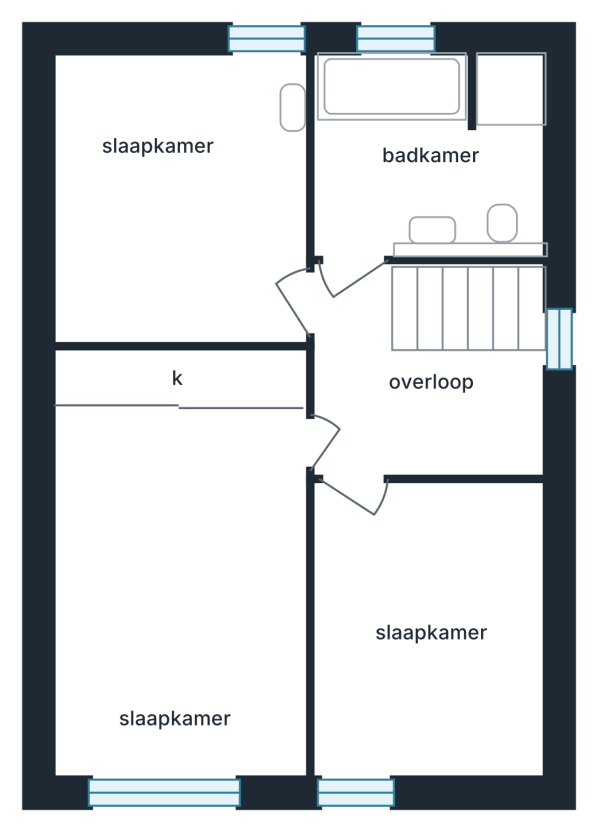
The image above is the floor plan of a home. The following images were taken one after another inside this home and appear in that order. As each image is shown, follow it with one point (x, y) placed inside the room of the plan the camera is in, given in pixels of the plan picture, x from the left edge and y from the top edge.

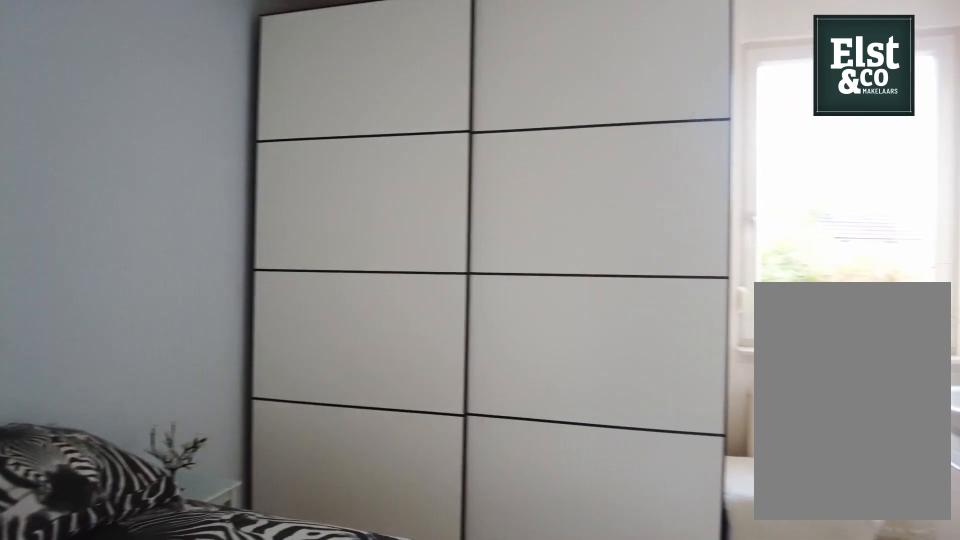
(175, 192)
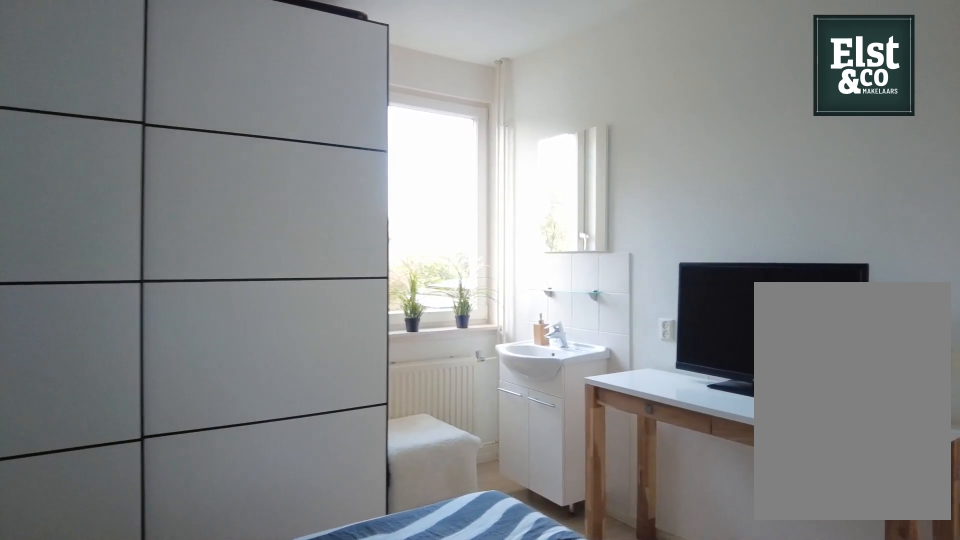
(175, 192)
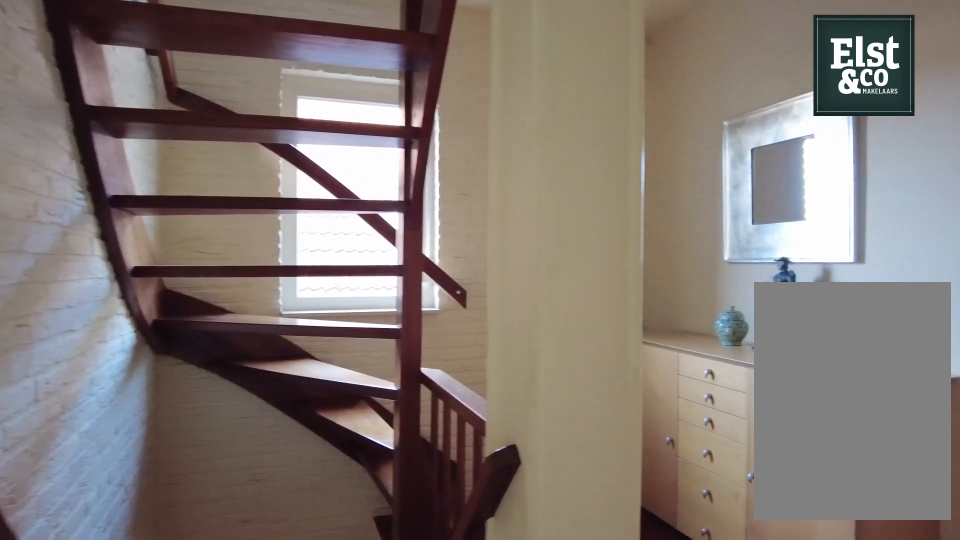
(419, 393)
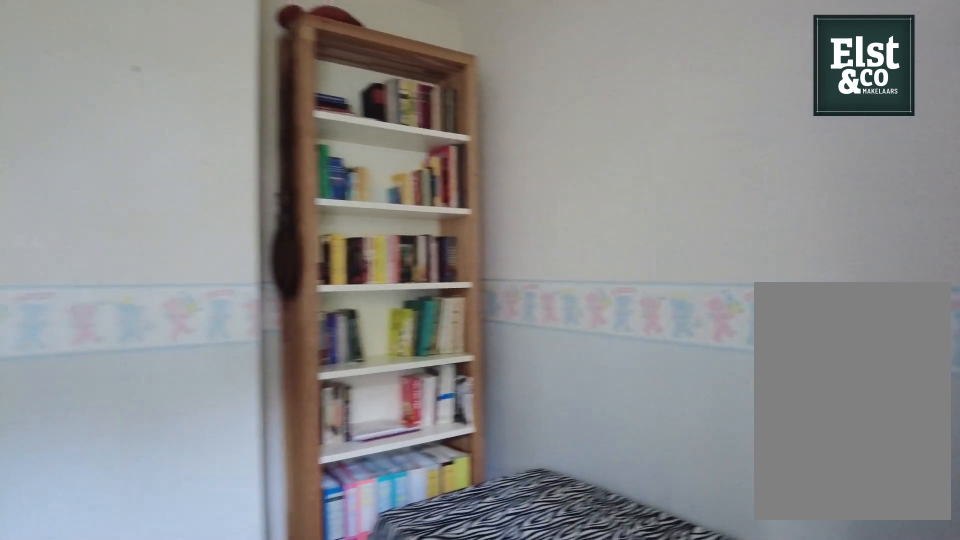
(480, 761)
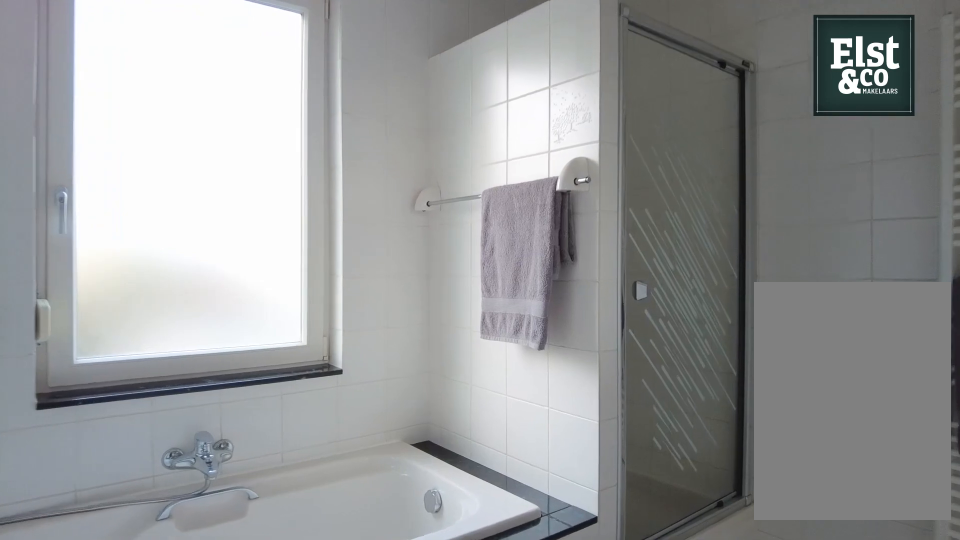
(437, 168)
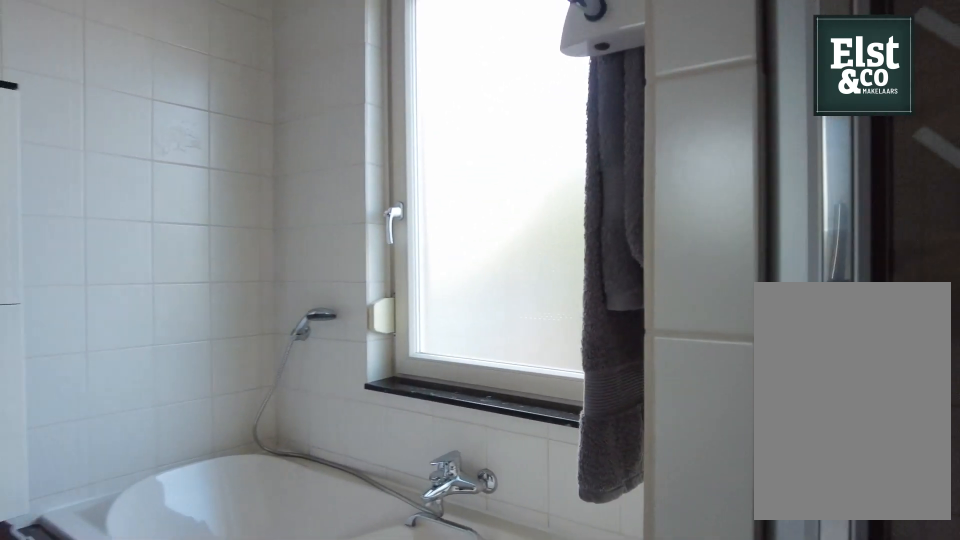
(437, 168)
